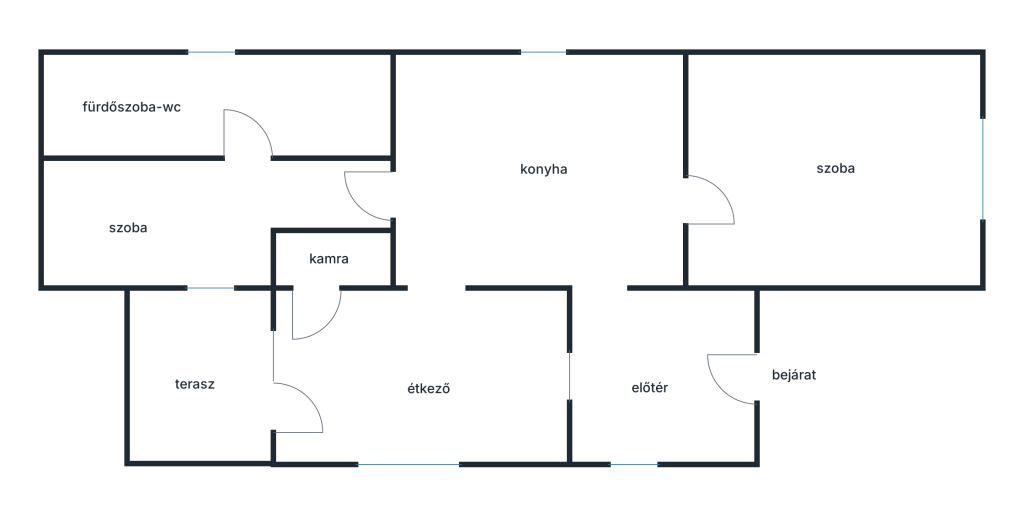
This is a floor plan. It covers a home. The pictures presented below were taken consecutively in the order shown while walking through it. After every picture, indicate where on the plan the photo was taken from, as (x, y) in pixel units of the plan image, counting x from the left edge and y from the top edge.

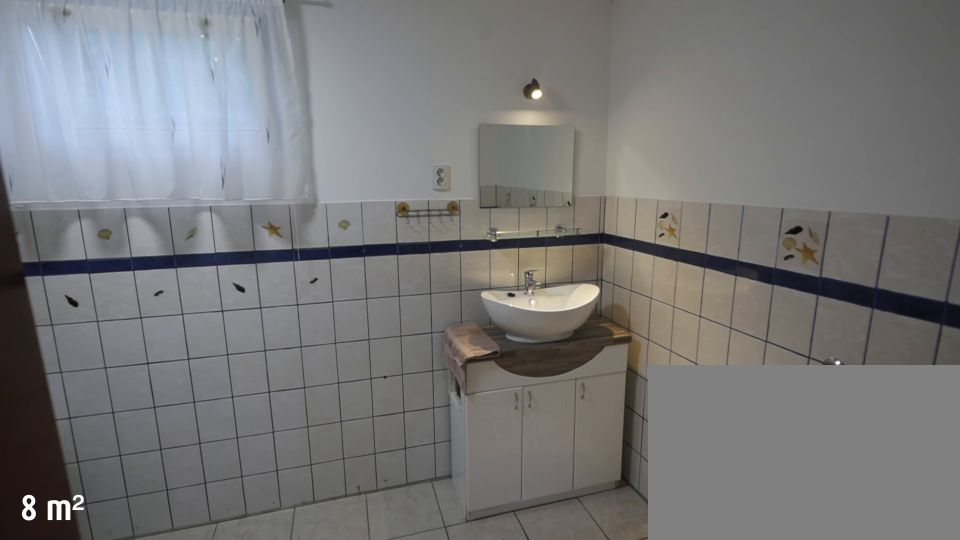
(261, 143)
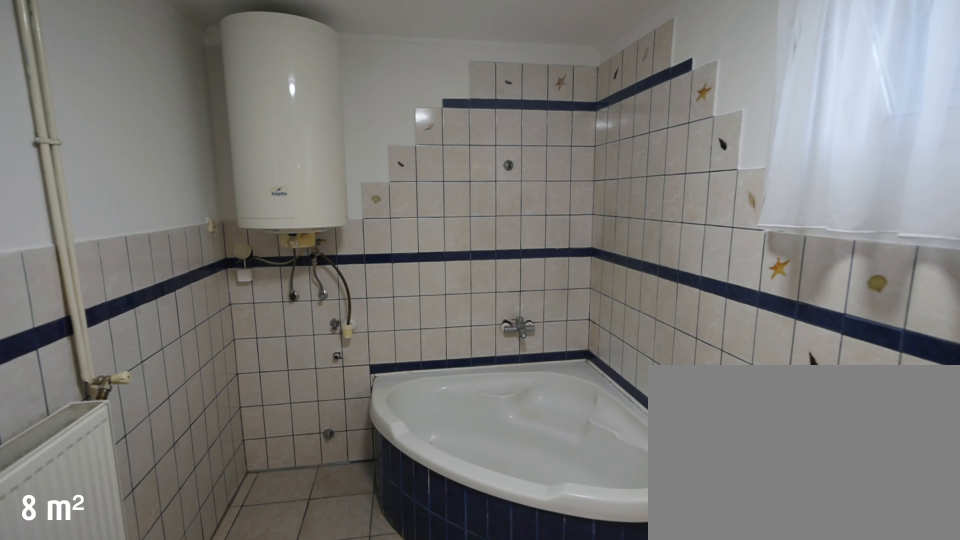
(185, 107)
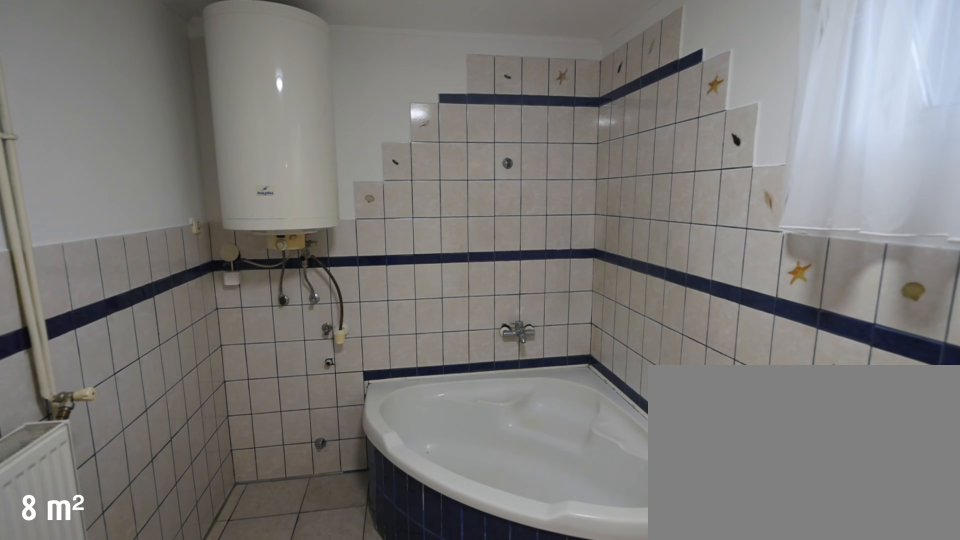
(176, 107)
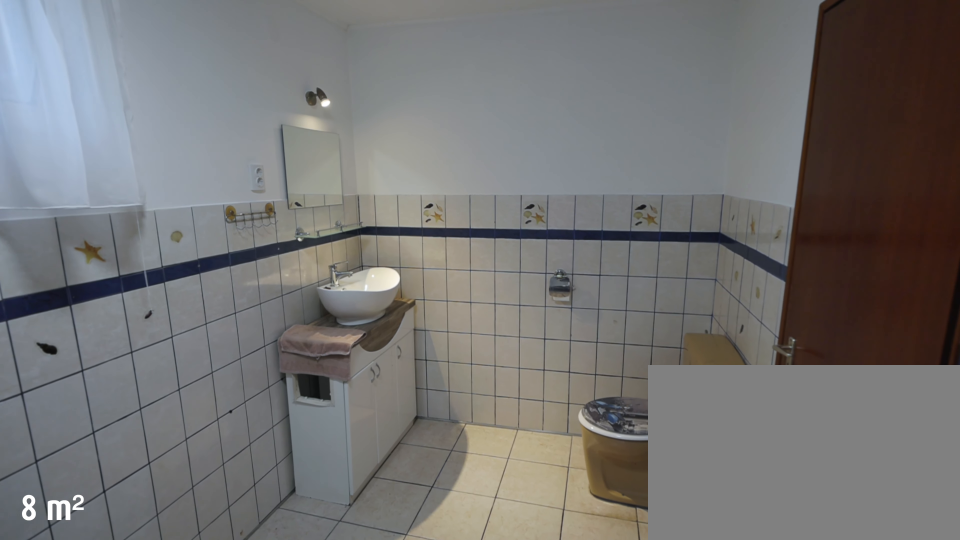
(178, 107)
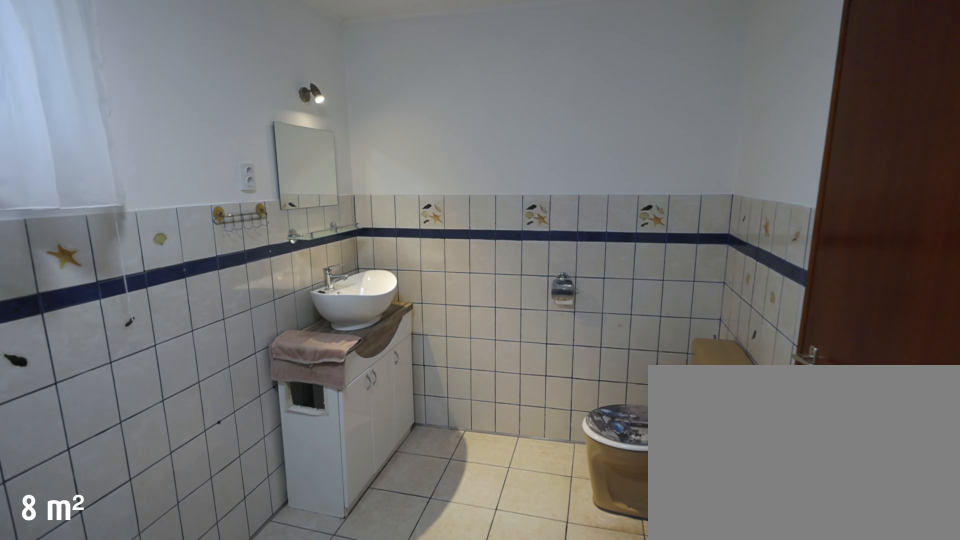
(193, 107)
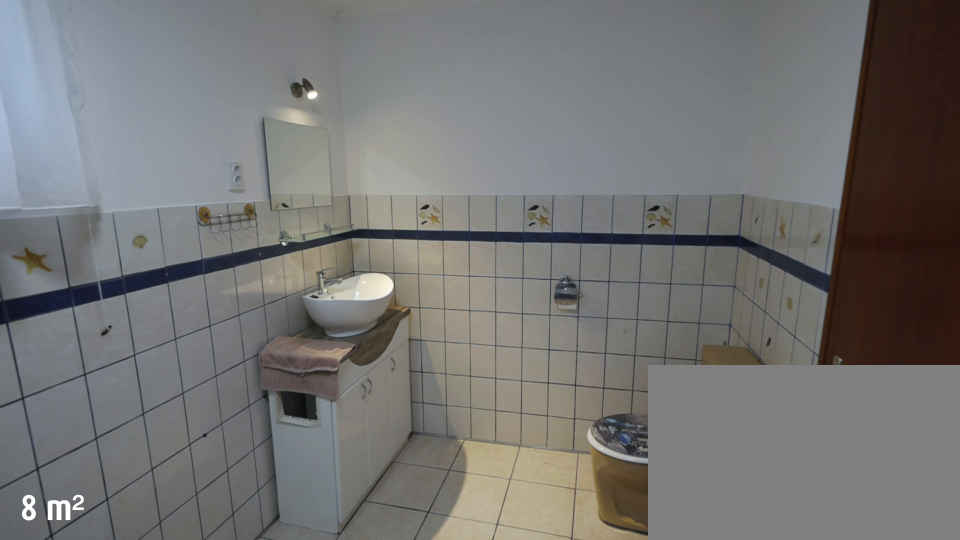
(212, 107)
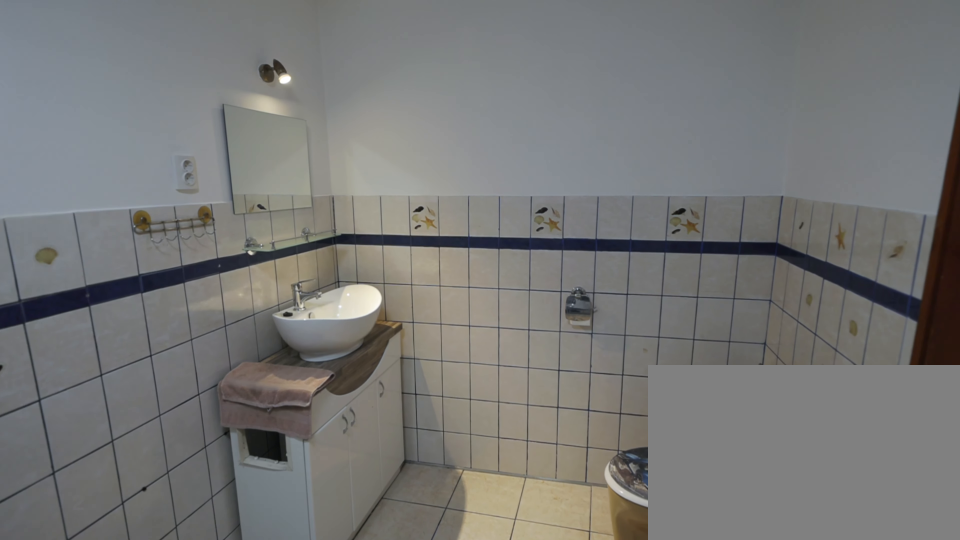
(261, 107)
